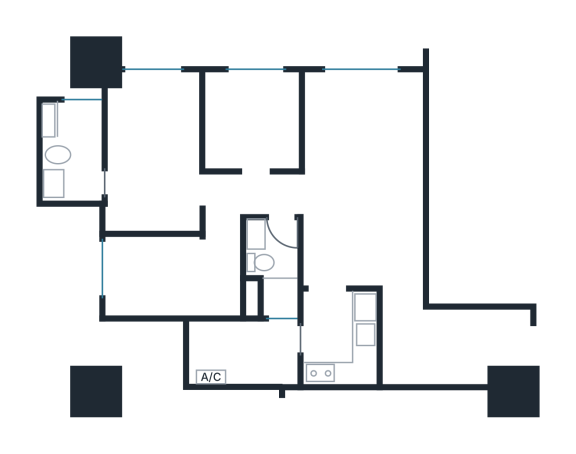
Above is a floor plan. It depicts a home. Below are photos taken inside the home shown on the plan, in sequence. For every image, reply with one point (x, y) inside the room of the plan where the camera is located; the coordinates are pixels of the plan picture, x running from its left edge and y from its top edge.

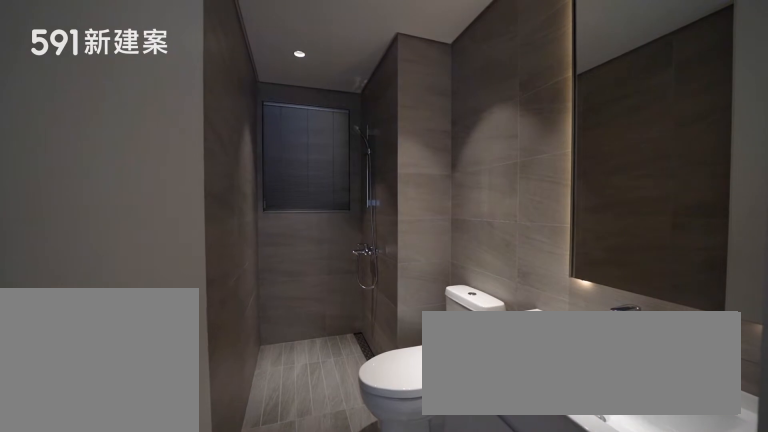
(273, 266)
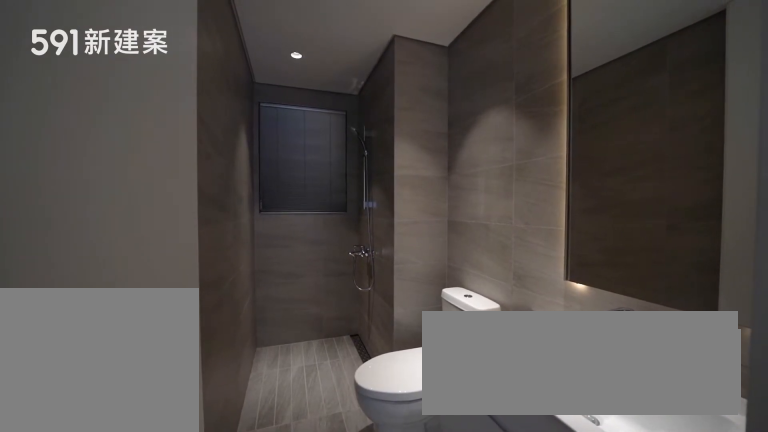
(273, 266)
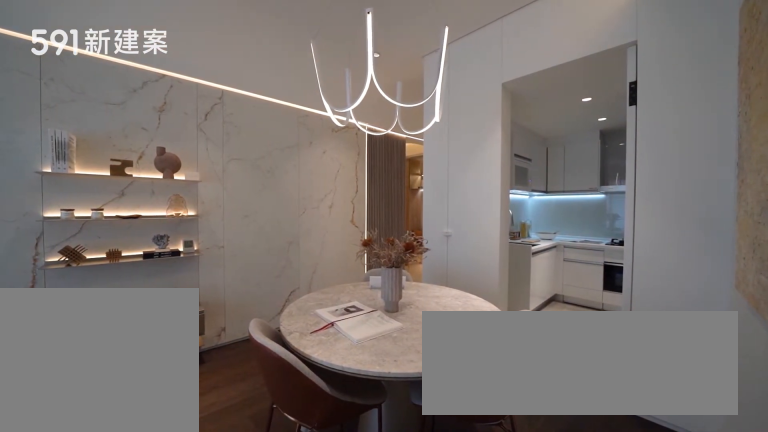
(365, 251)
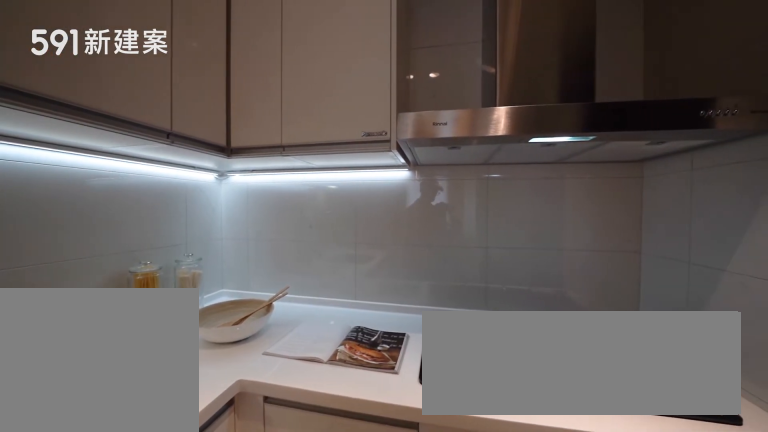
(341, 342)
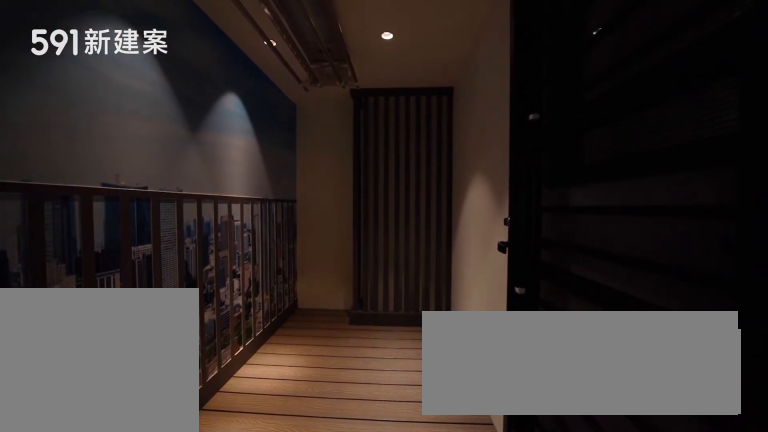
(240, 350)
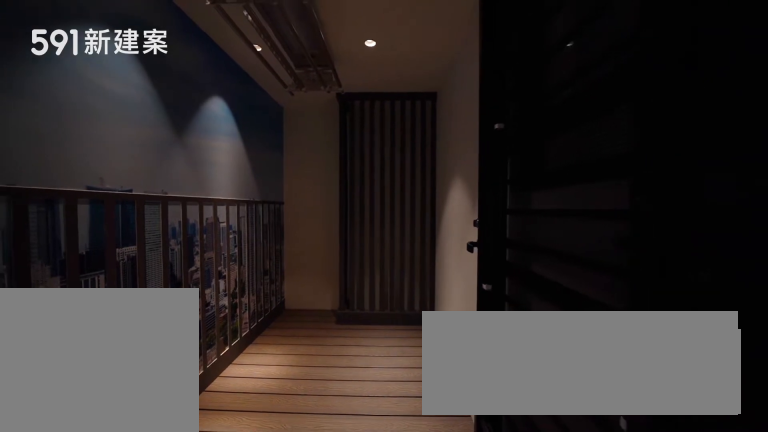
(240, 350)
